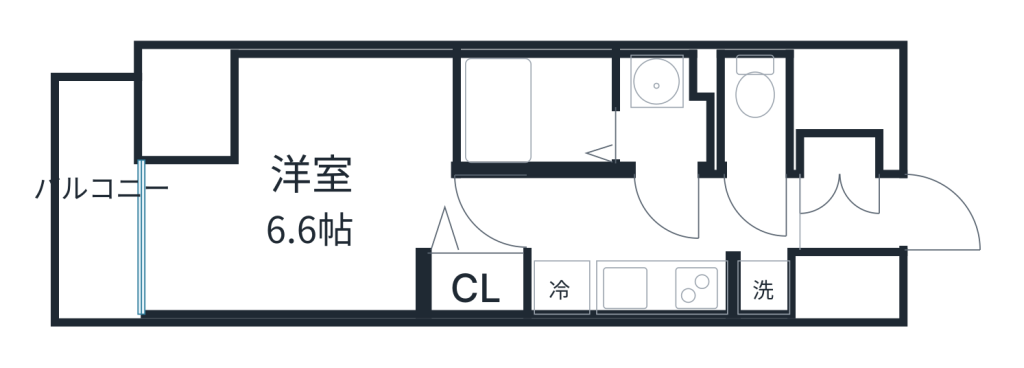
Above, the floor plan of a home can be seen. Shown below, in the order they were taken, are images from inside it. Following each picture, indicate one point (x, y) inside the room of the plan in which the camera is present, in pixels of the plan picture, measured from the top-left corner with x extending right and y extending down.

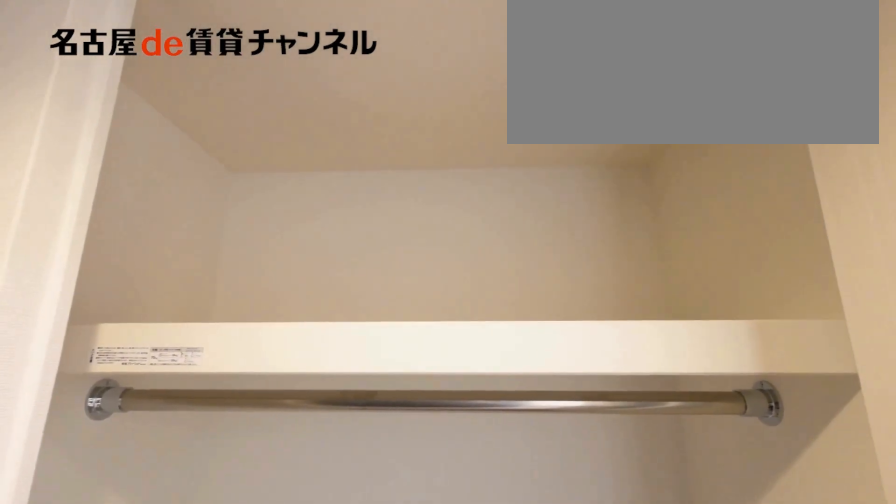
(473, 284)
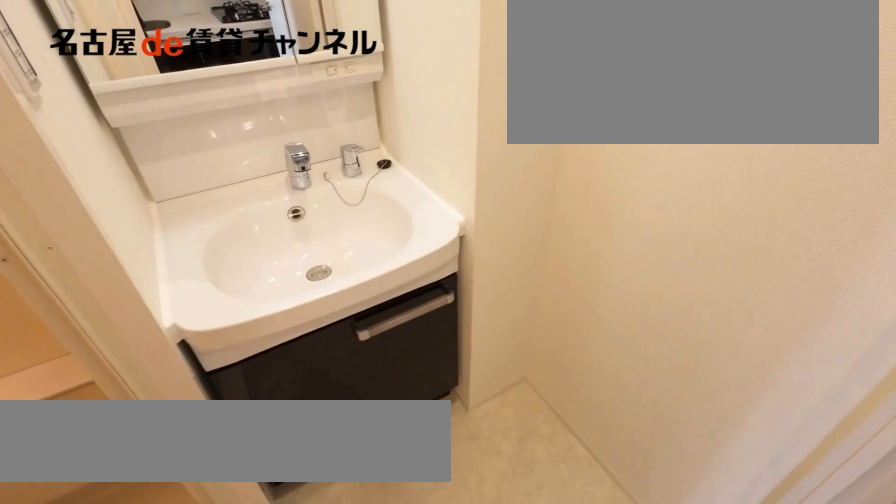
(666, 112)
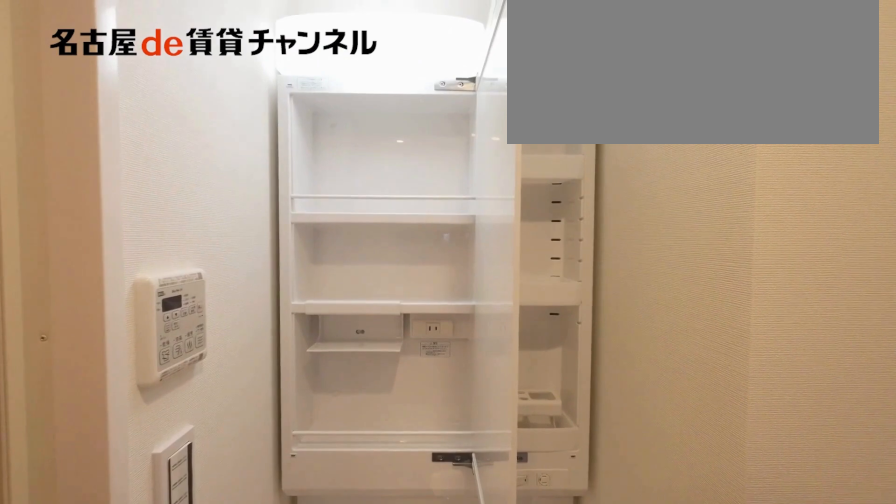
(666, 112)
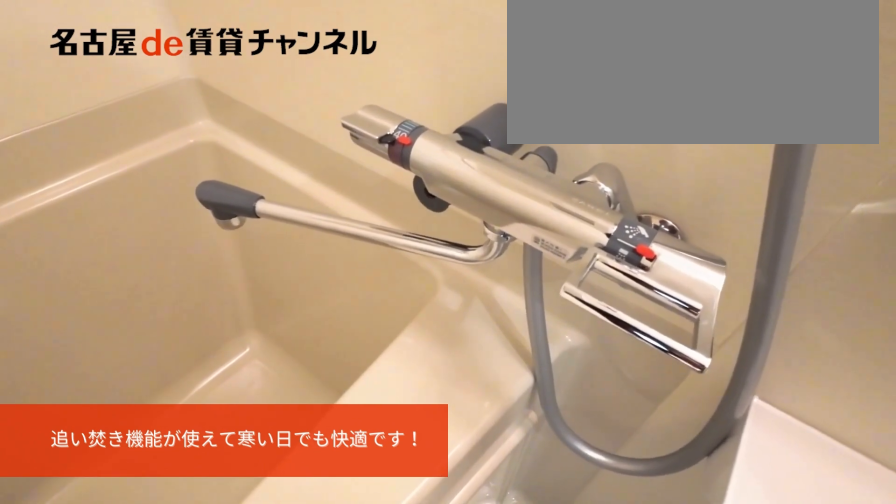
(536, 111)
